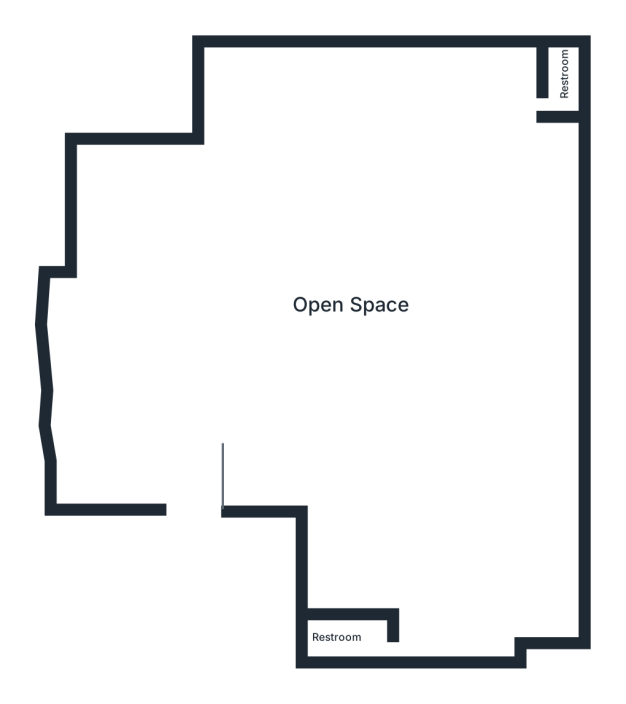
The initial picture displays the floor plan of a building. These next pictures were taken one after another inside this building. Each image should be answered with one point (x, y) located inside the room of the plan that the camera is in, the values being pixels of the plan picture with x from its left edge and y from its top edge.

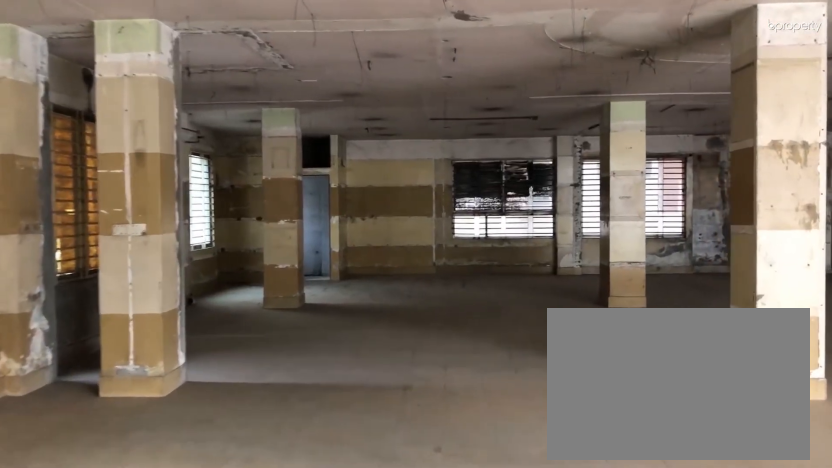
(363, 147)
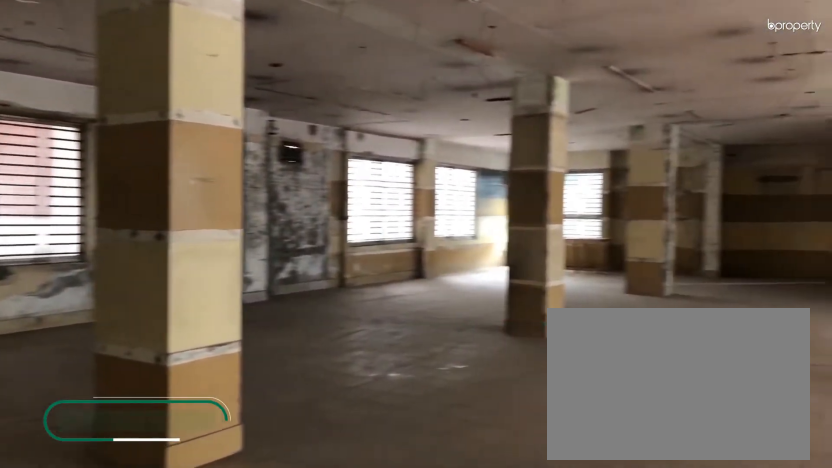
(455, 200)
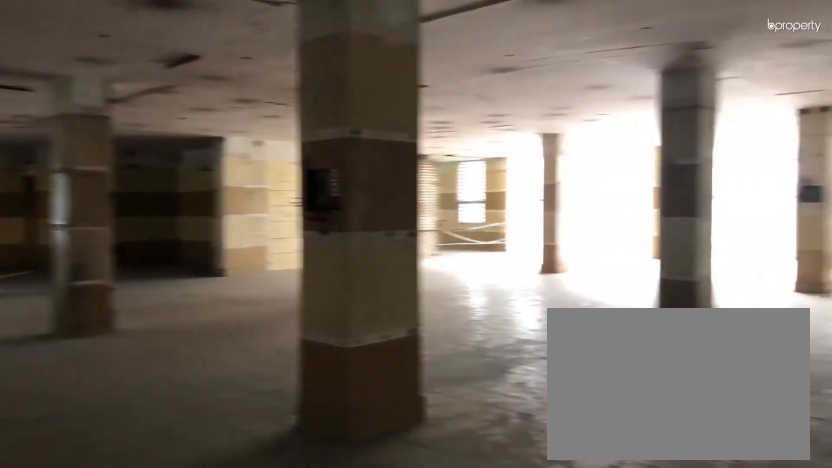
(431, 349)
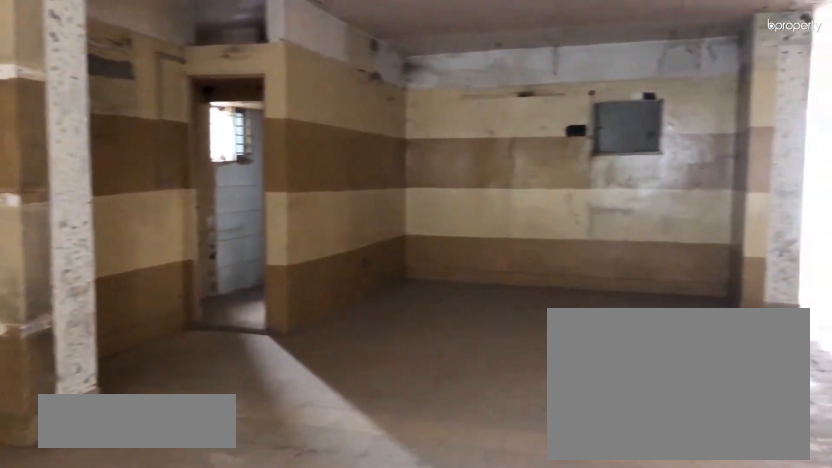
(436, 553)
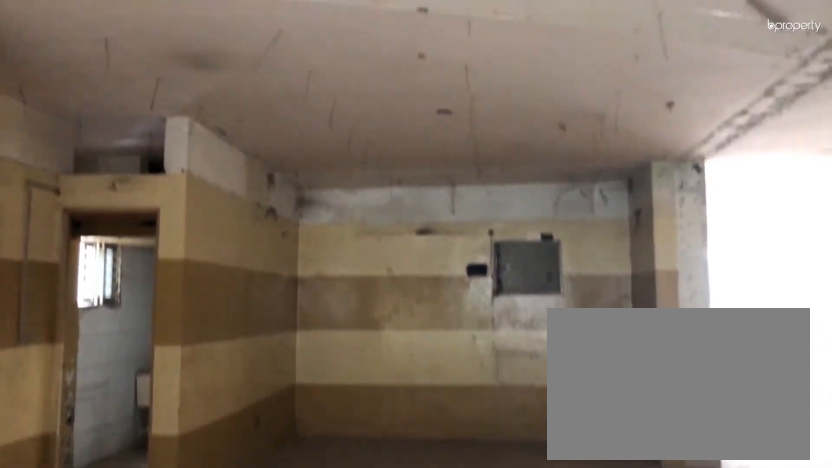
(436, 553)
